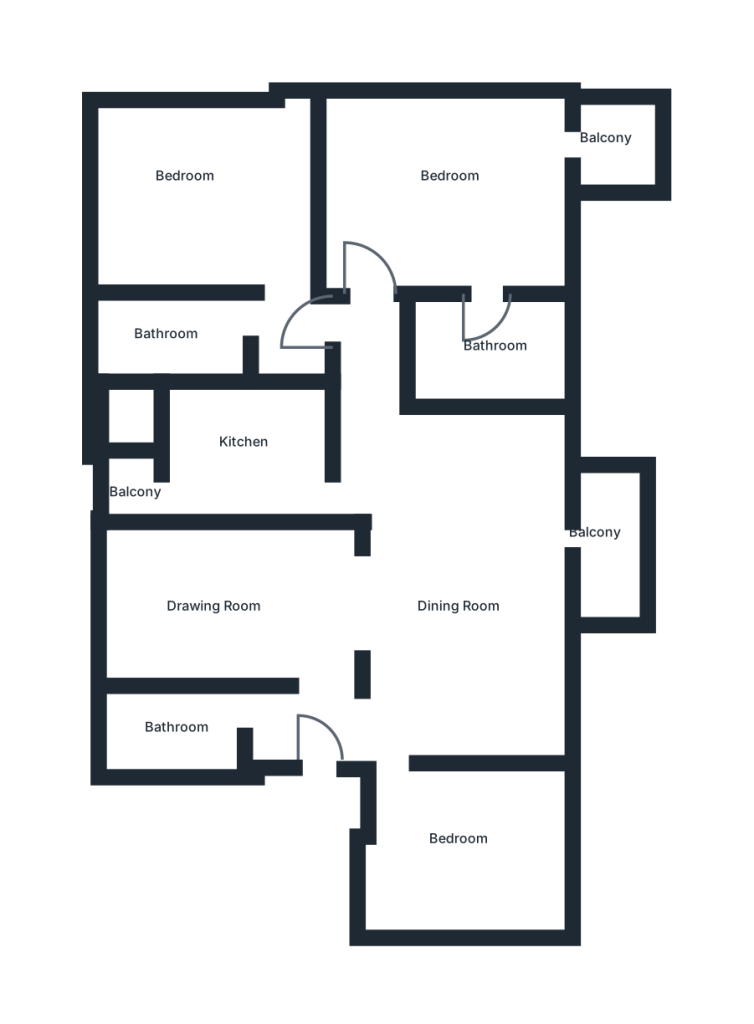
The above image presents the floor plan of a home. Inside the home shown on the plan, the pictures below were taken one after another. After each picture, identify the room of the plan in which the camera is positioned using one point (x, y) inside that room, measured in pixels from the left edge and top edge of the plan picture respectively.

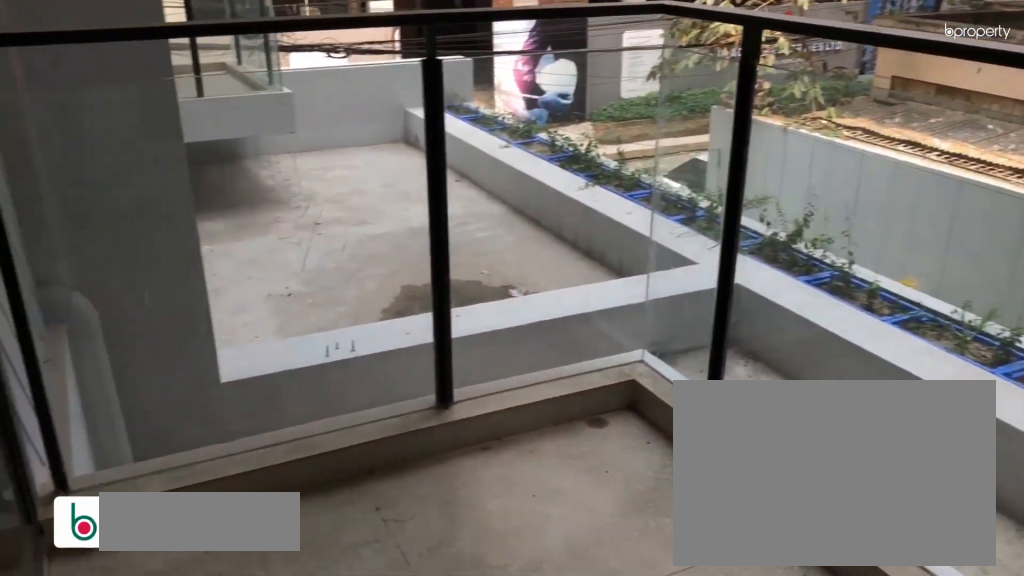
(615, 537)
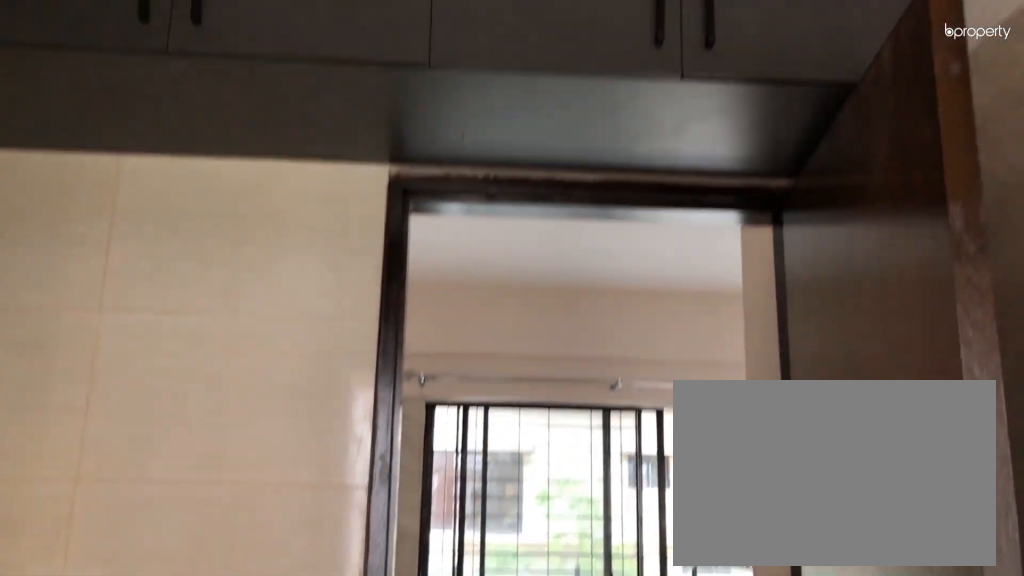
(268, 469)
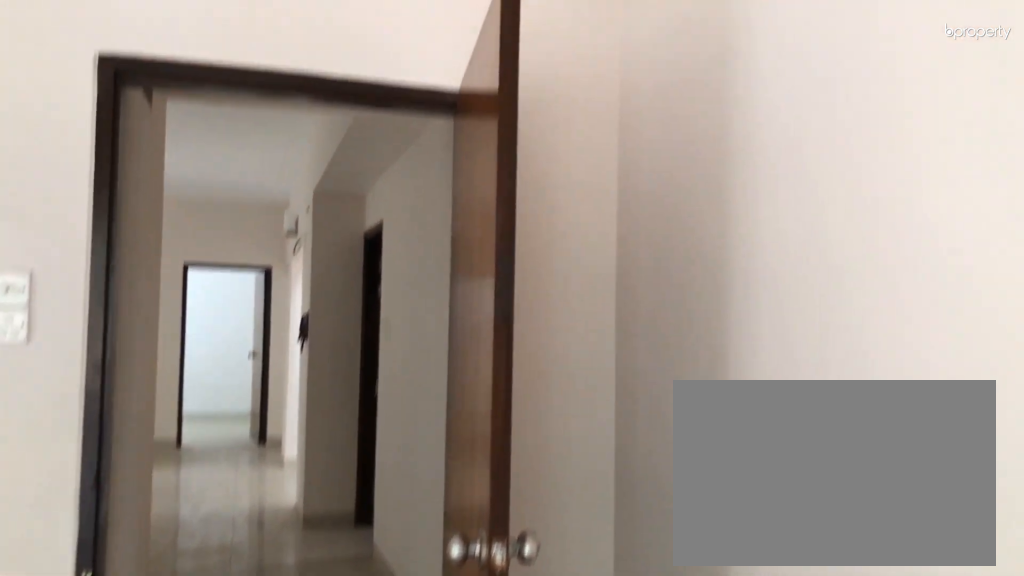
(462, 179)
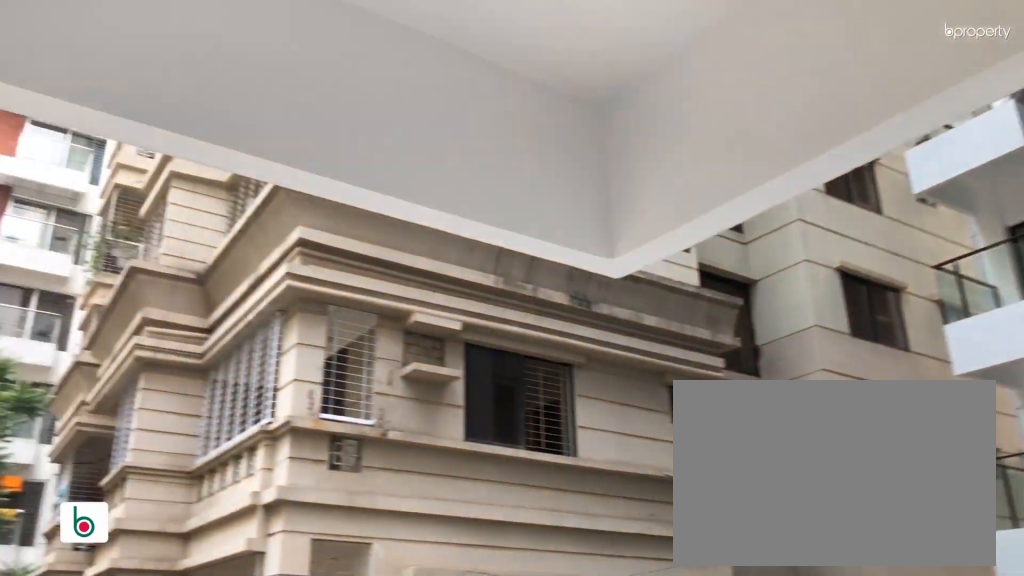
(611, 149)
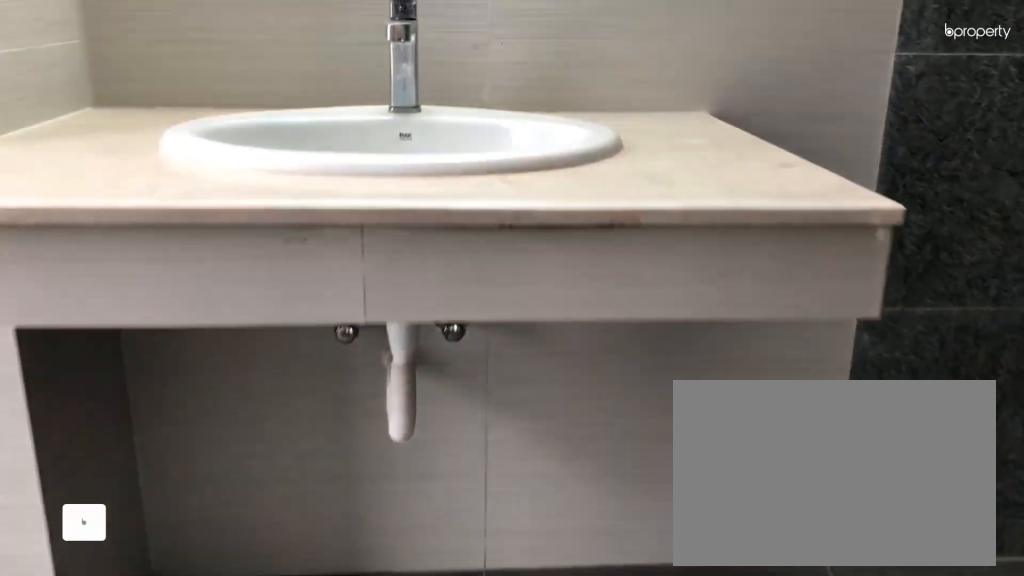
(487, 347)
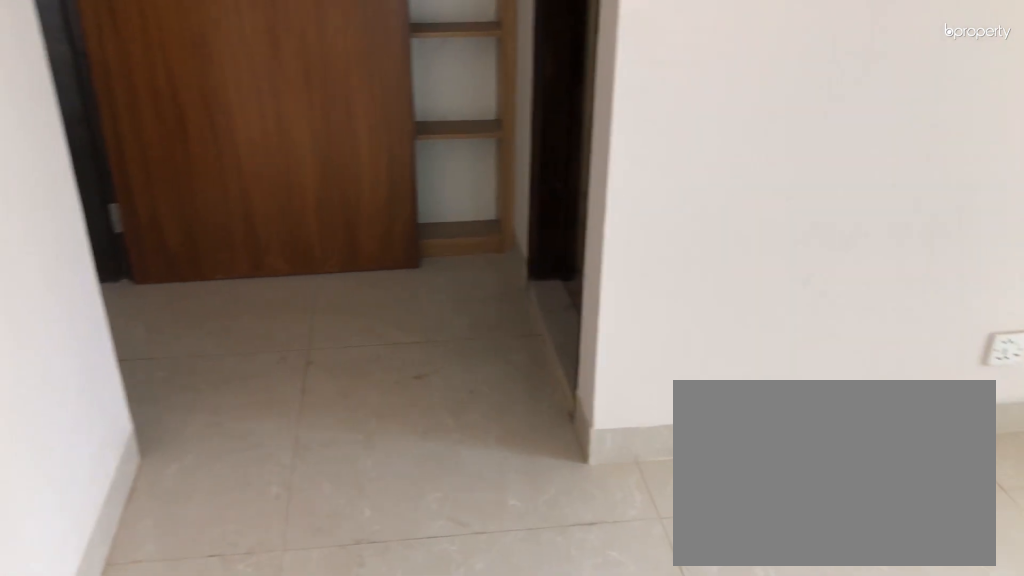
(229, 207)
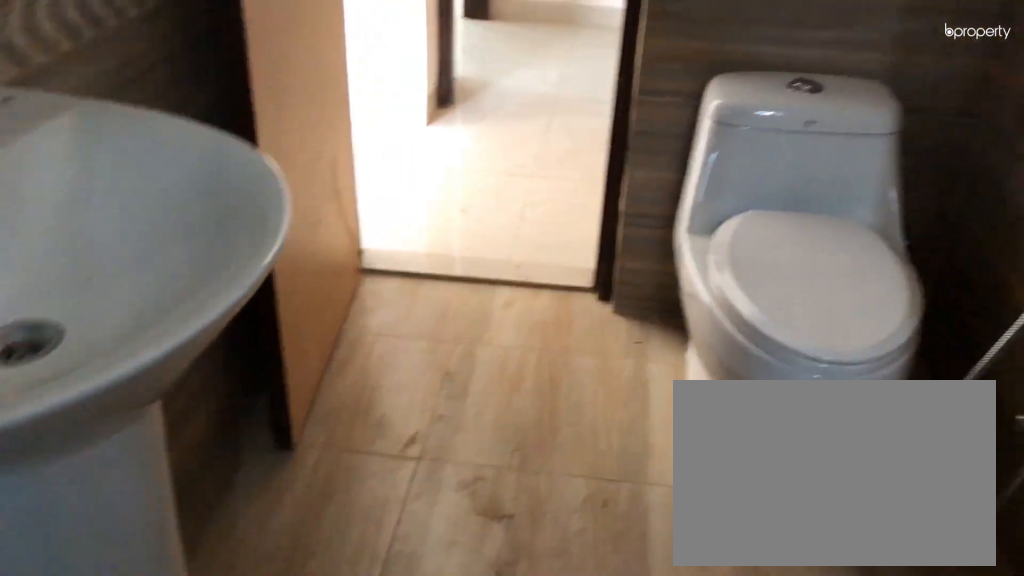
(185, 332)
